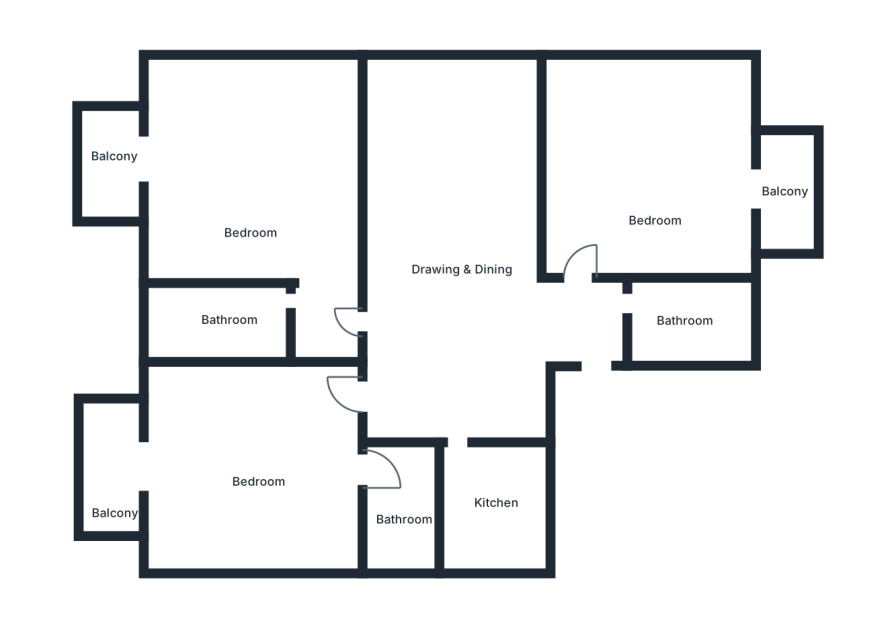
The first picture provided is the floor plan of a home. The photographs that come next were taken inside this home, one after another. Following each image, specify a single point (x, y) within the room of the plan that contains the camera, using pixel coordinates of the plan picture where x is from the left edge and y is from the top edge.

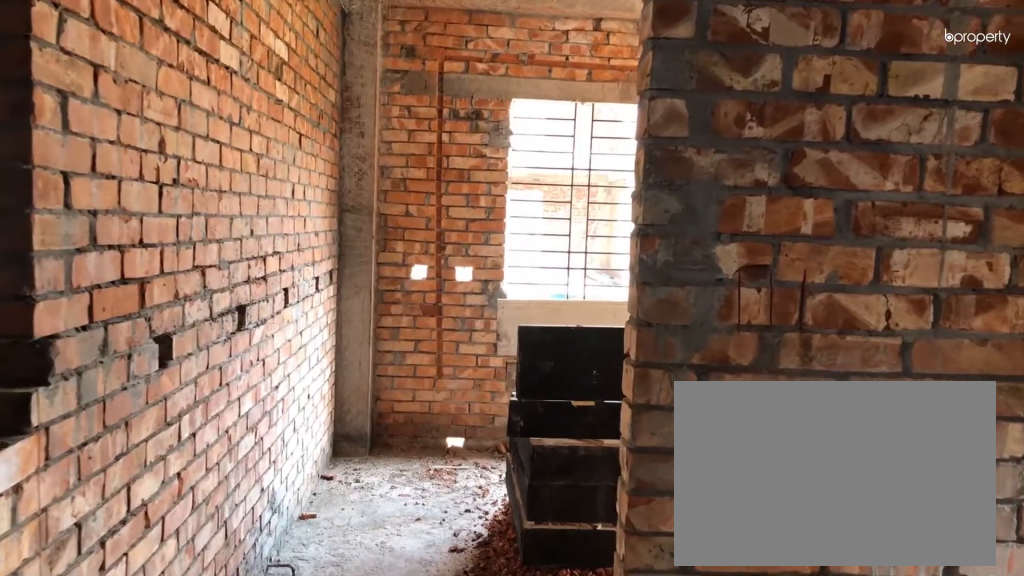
(574, 299)
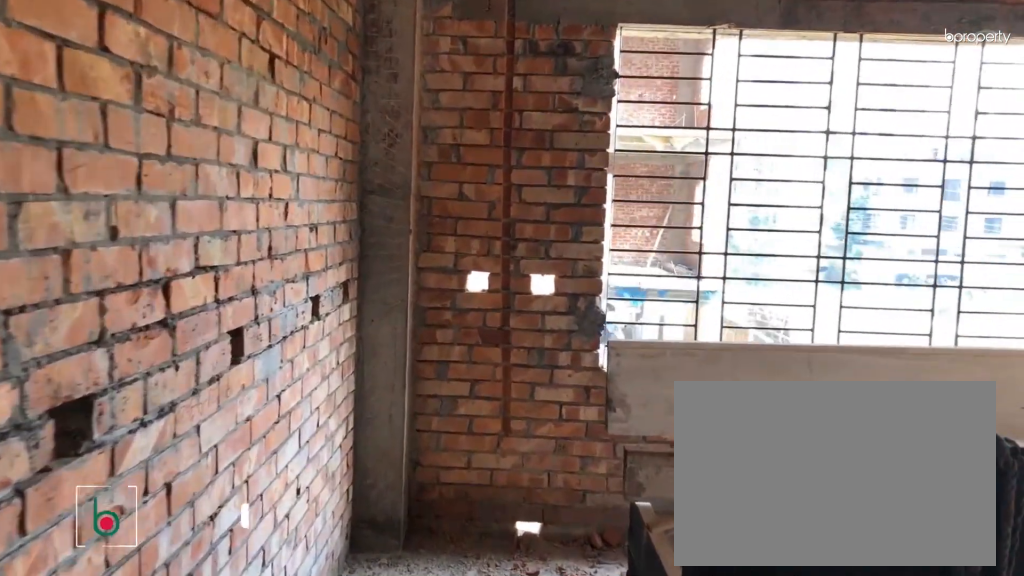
(663, 185)
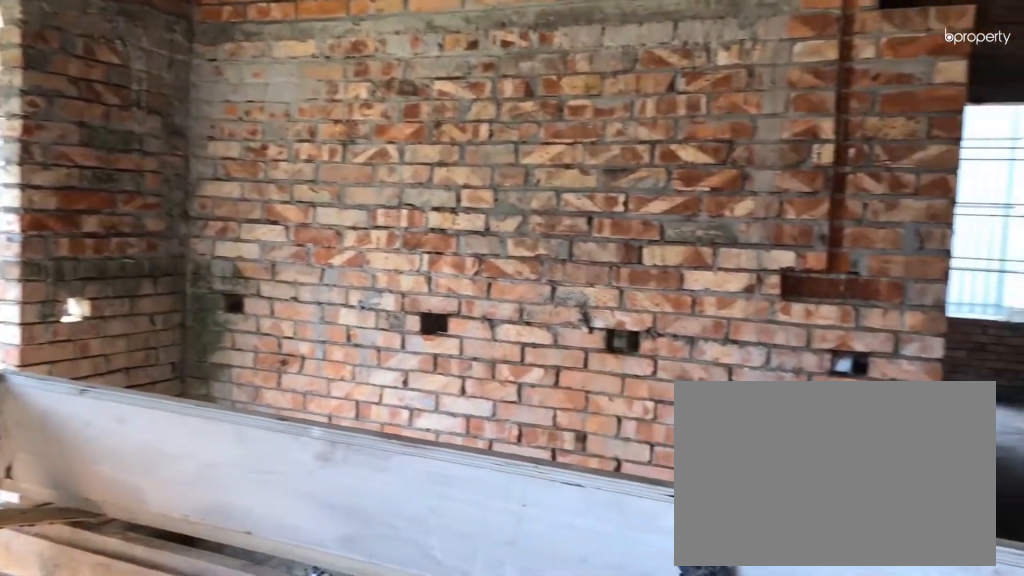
(662, 185)
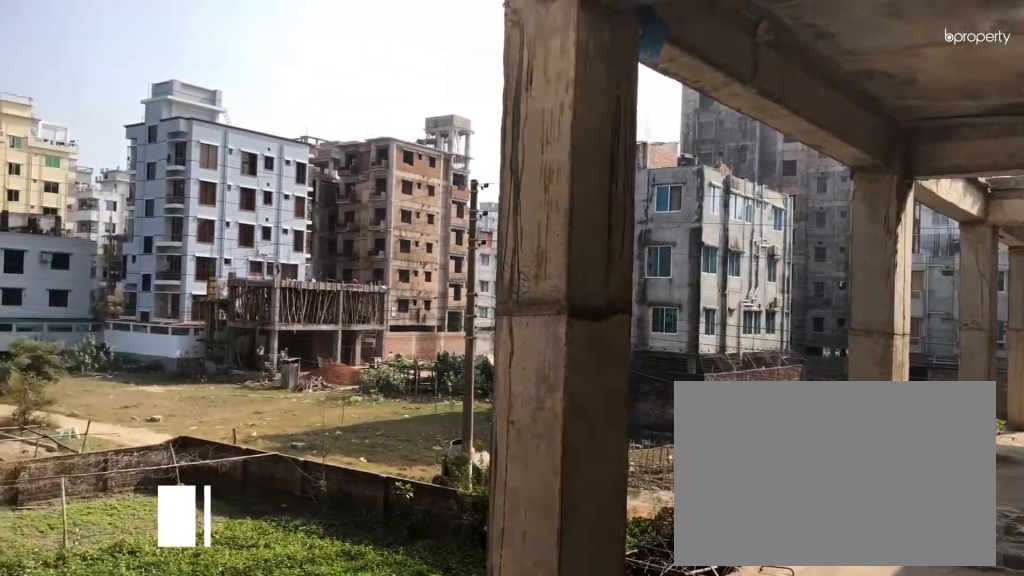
(787, 200)
